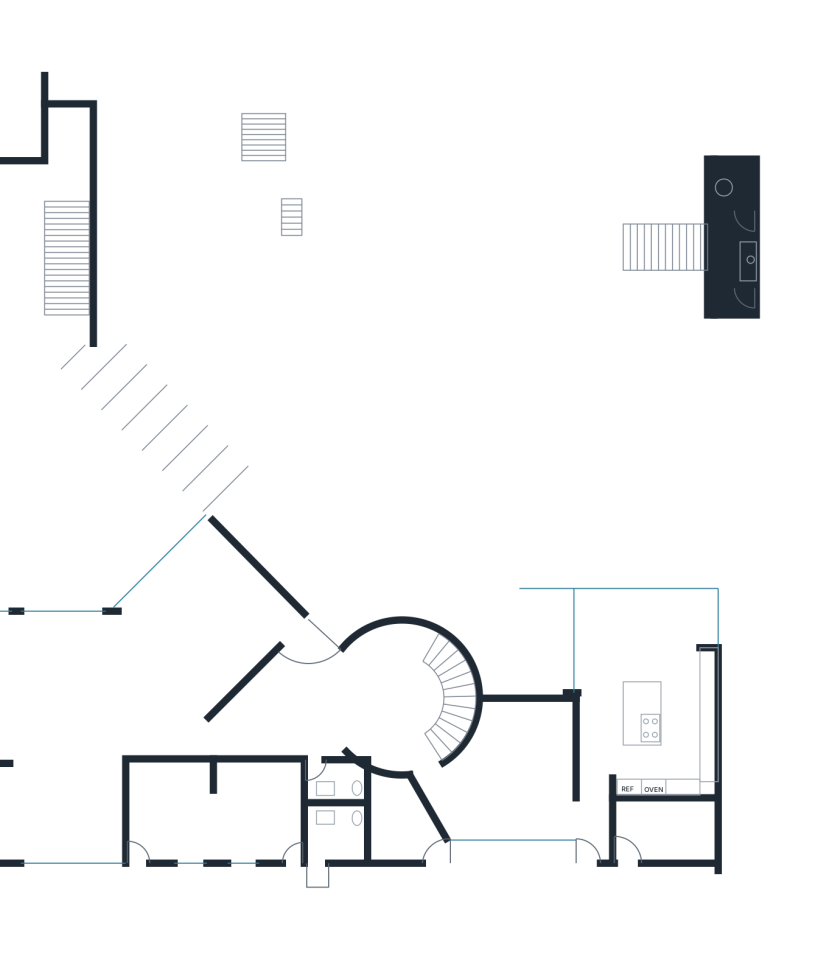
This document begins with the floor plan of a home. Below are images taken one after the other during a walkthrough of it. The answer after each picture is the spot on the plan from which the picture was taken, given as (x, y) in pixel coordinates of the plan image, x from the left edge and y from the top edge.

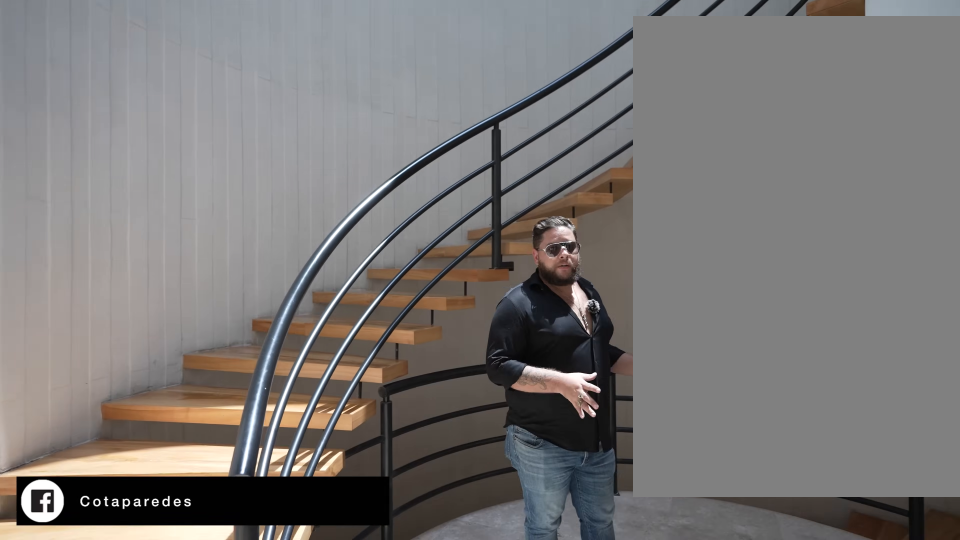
(385, 730)
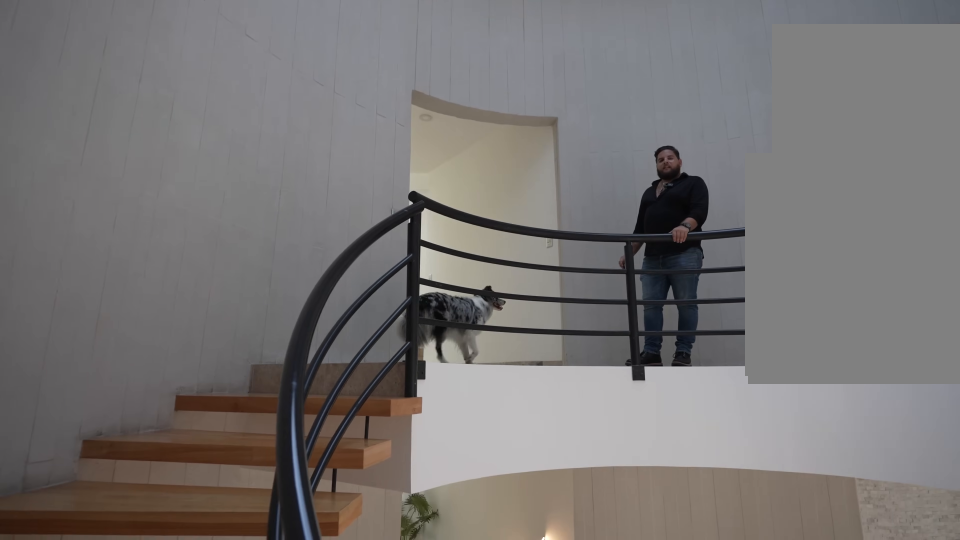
(415, 638)
